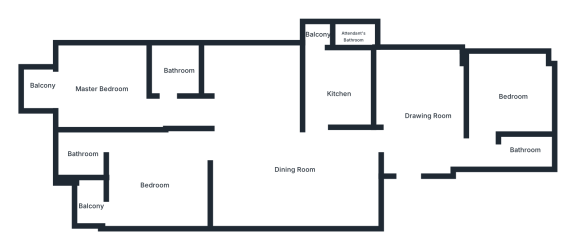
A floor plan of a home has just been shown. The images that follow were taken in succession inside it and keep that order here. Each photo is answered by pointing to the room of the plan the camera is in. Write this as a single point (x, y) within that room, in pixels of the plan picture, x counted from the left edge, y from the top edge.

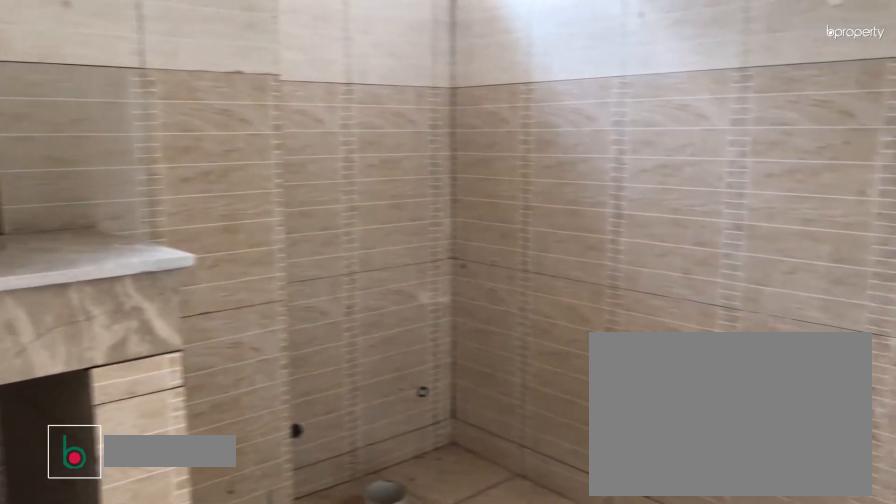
(178, 69)
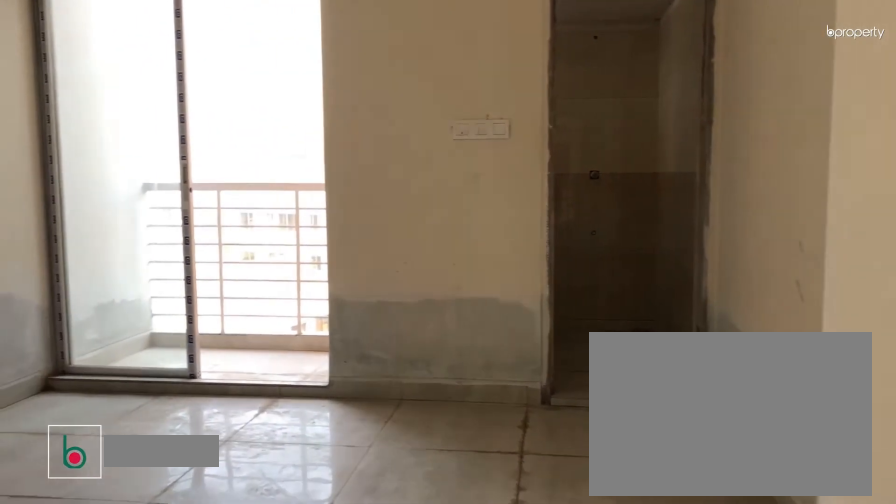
(156, 182)
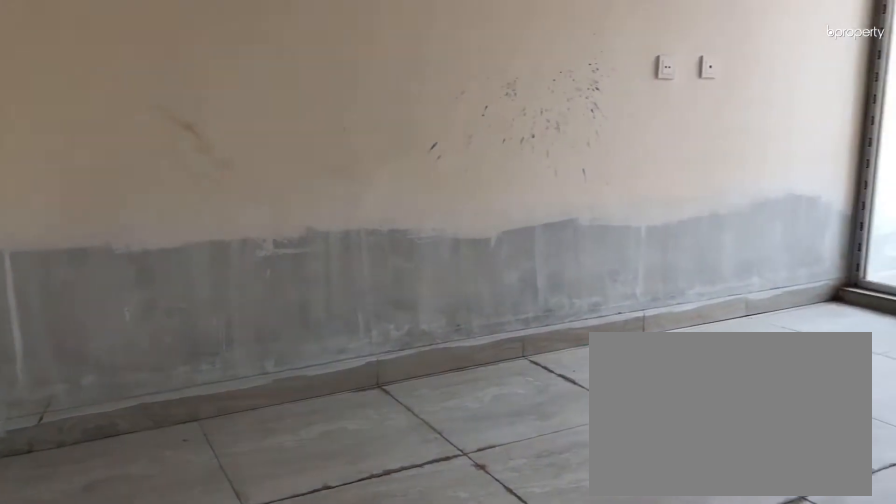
(156, 182)
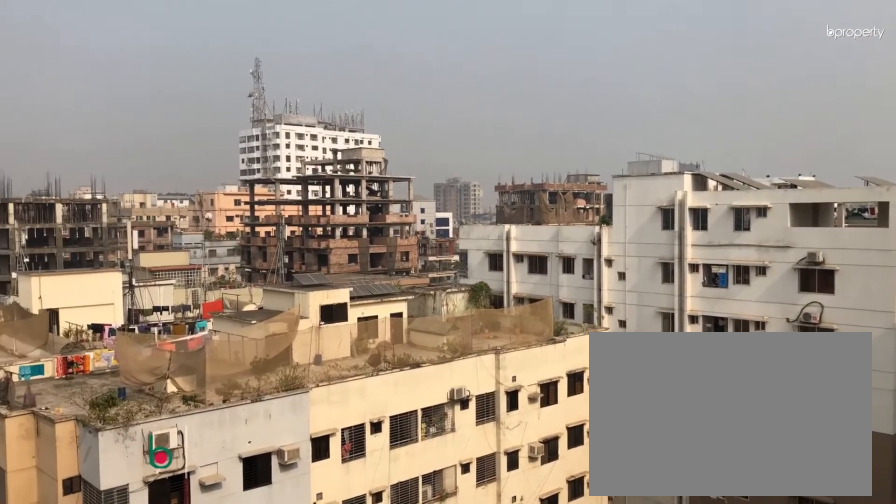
(90, 206)
